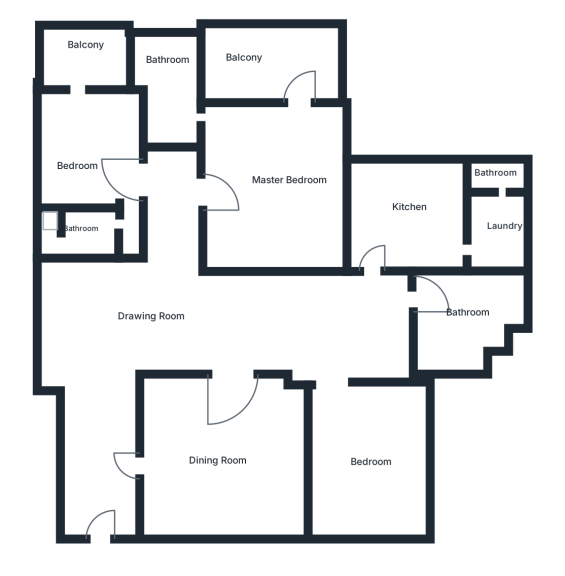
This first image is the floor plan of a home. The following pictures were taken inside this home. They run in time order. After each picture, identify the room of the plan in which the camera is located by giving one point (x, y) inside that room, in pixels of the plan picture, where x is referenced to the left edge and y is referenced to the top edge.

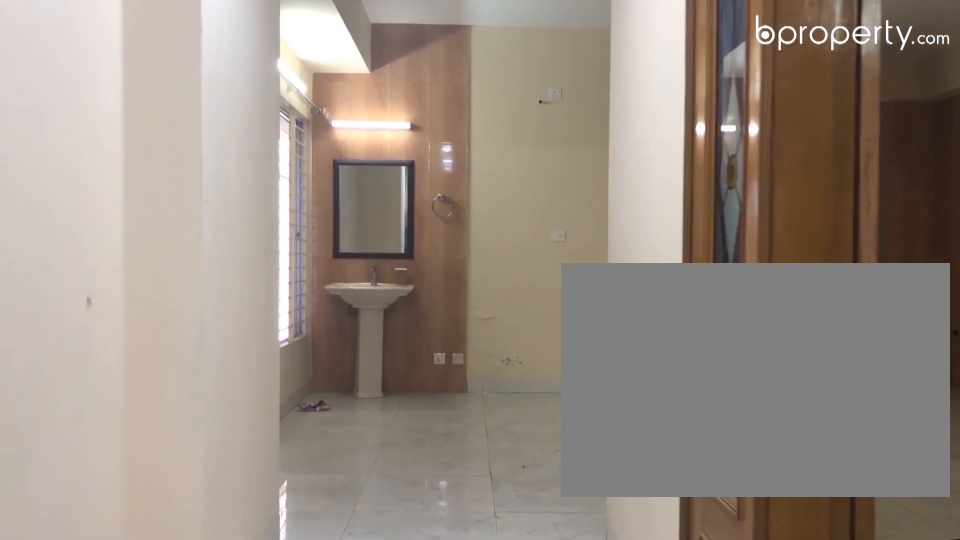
(99, 362)
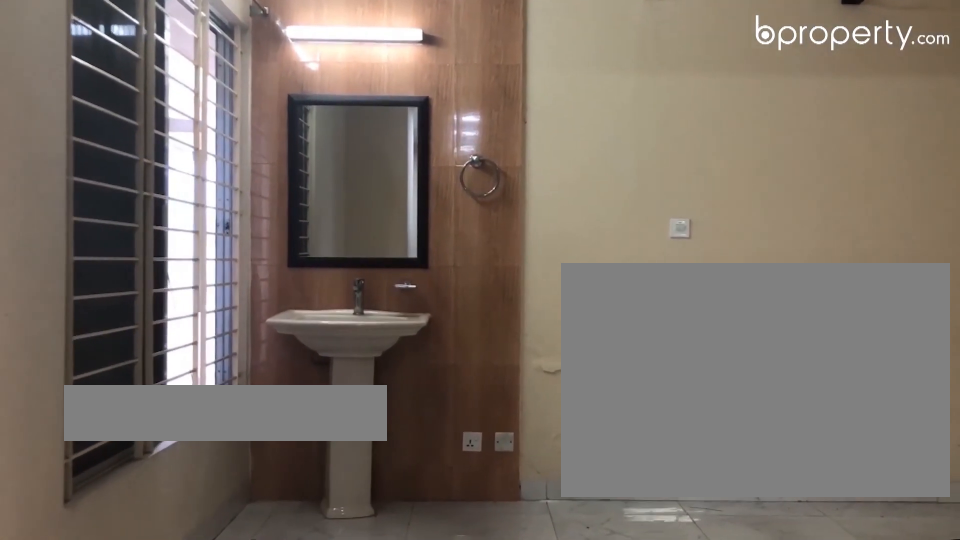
(191, 323)
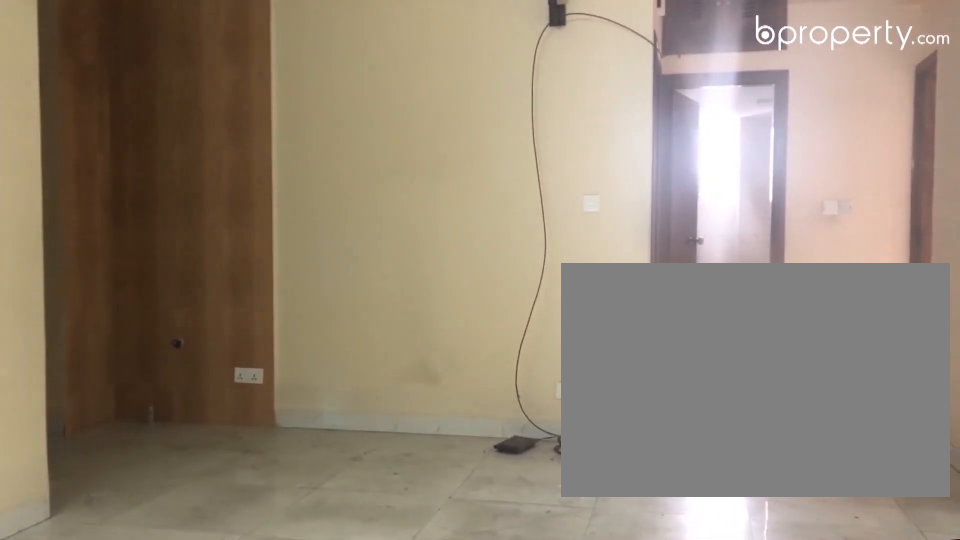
(191, 323)
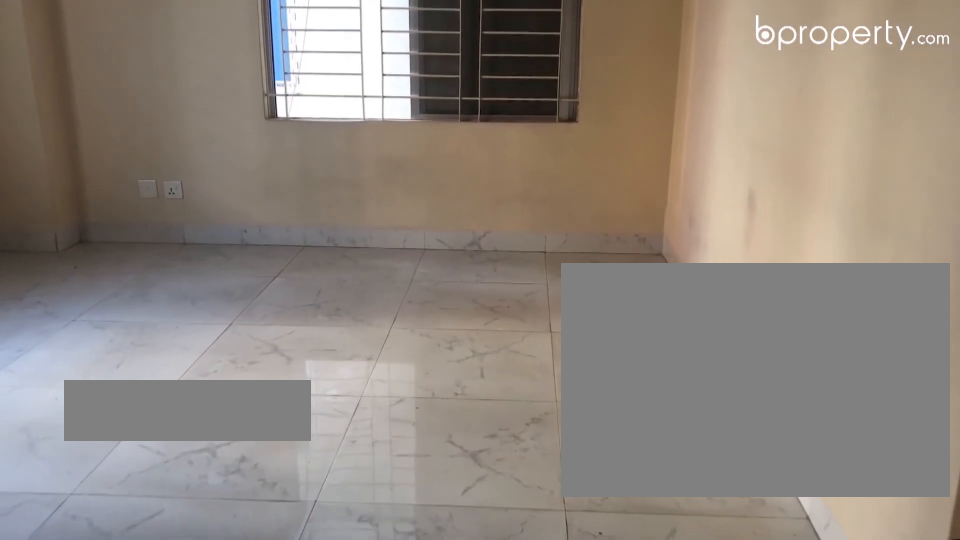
(358, 440)
